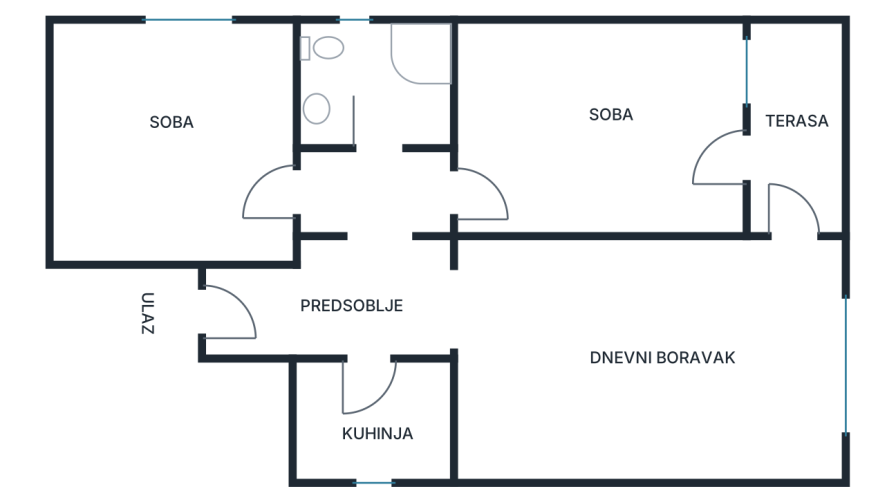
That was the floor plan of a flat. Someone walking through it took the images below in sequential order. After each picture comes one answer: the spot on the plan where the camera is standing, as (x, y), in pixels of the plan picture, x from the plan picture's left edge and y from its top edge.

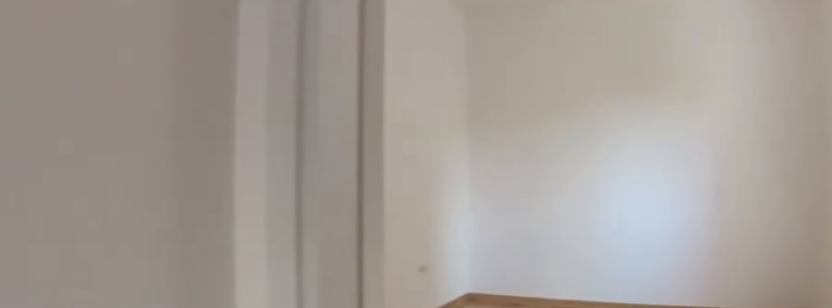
(377, 163)
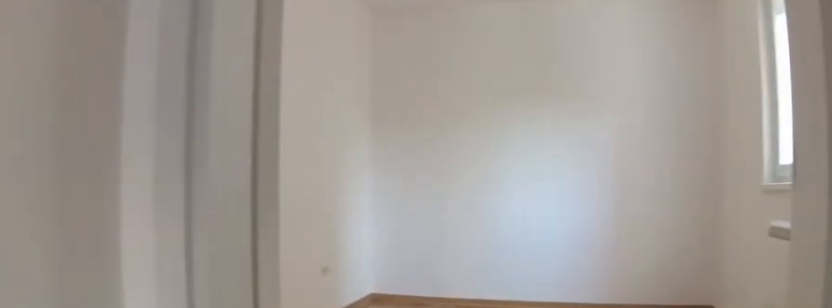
(376, 172)
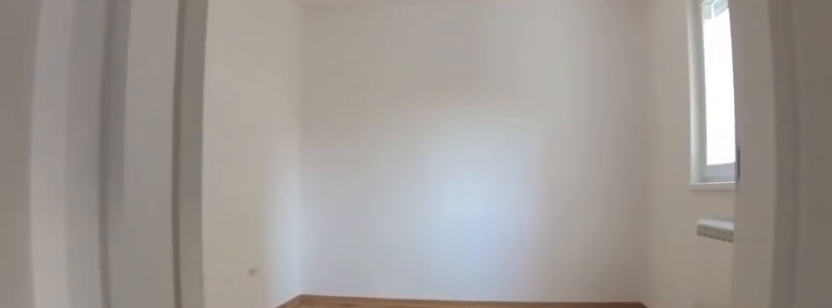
(375, 180)
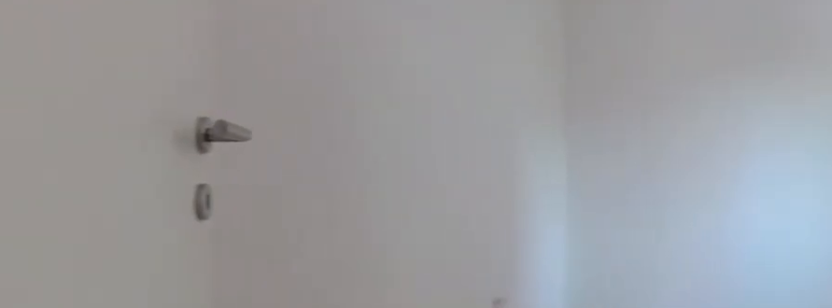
(333, 185)
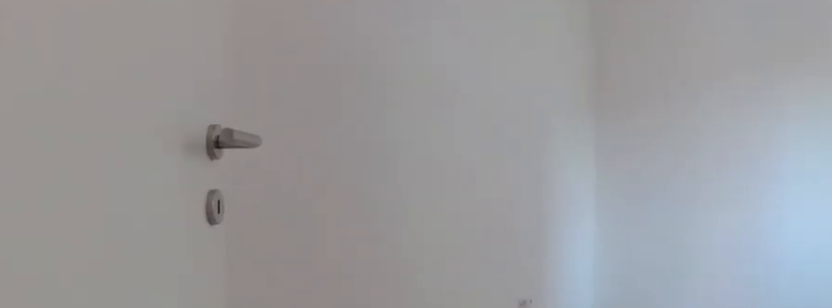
(333, 185)
